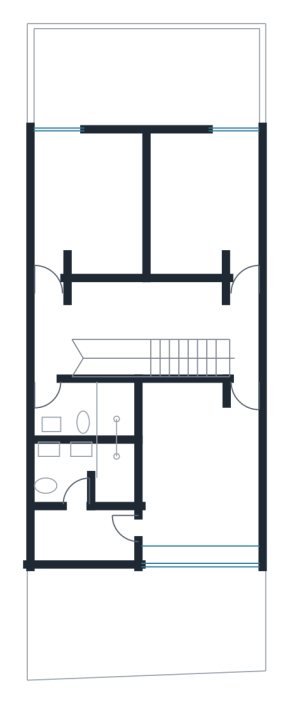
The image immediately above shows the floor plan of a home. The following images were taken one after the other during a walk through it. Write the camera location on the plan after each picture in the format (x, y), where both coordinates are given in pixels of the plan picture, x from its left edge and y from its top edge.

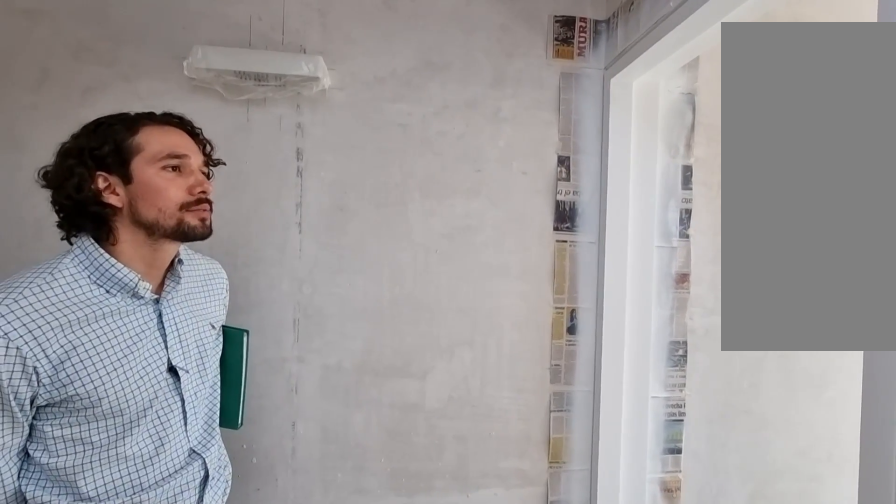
(52, 324)
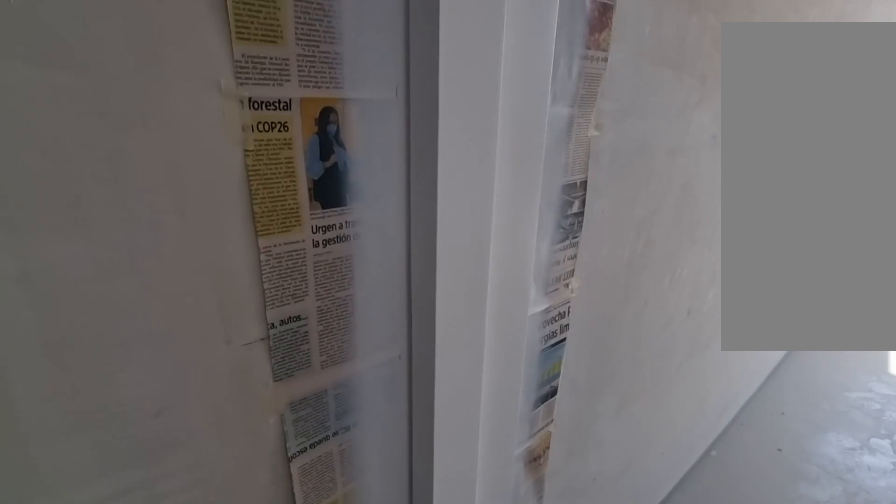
(51, 316)
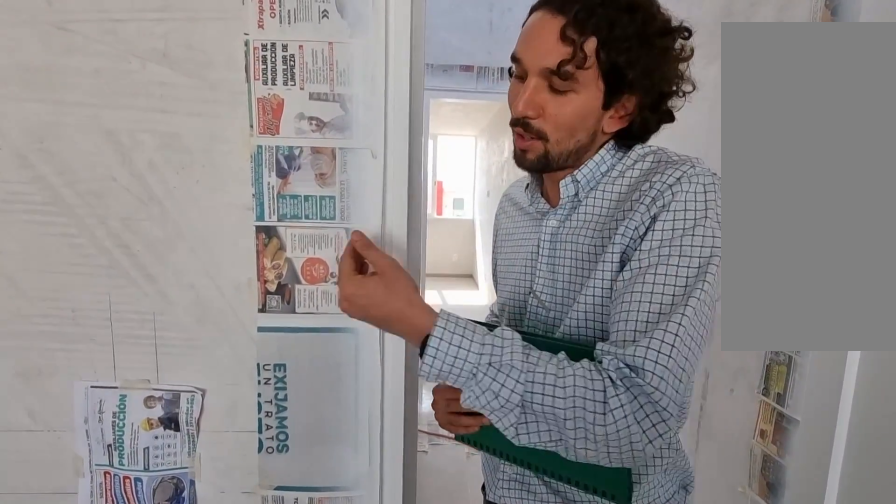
(239, 433)
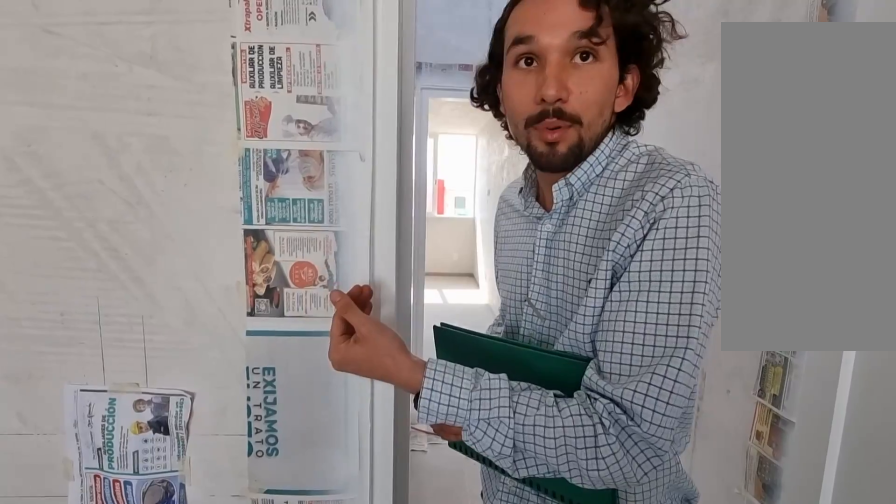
(239, 433)
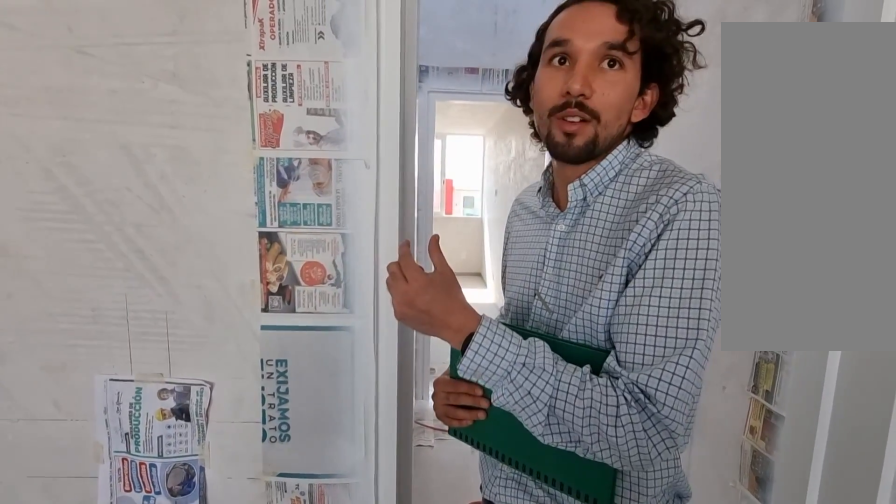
(238, 434)
